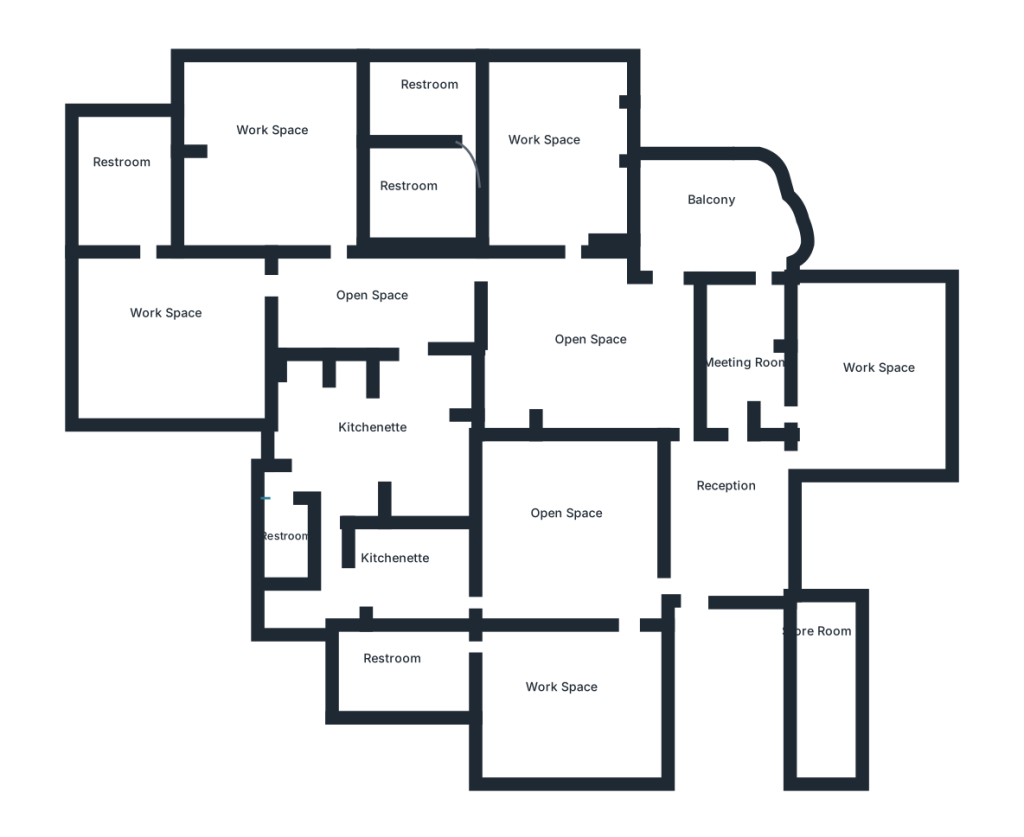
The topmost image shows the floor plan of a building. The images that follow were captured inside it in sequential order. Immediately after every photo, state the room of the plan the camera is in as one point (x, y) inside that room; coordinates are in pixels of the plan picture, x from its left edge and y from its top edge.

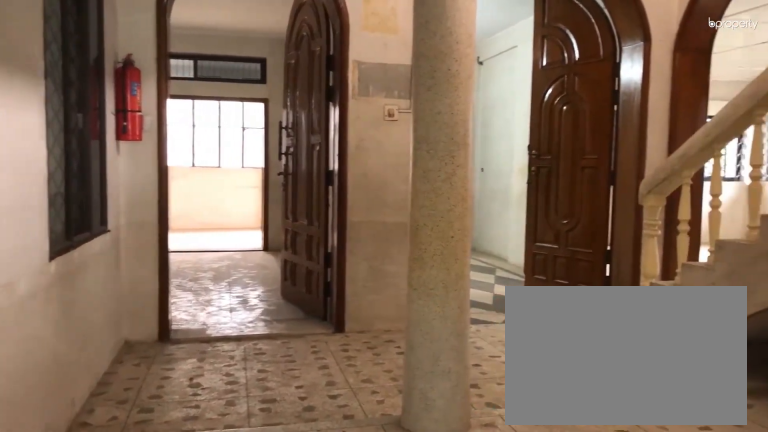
(734, 504)
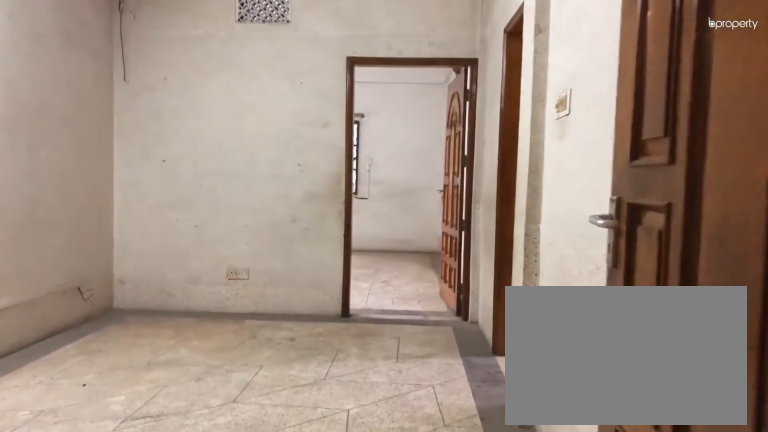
(363, 301)
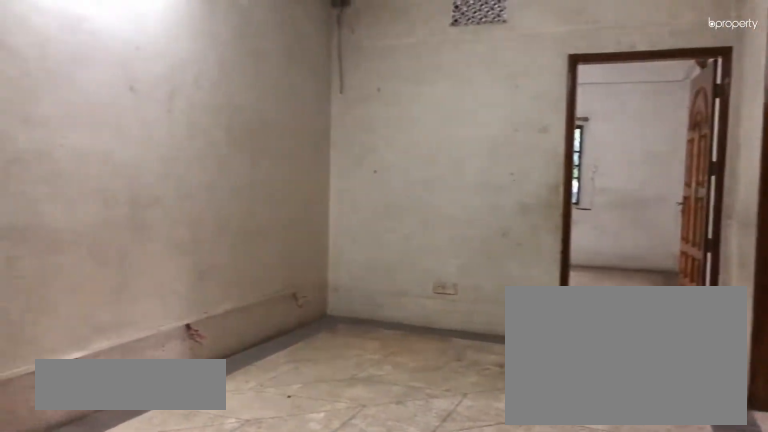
(363, 301)
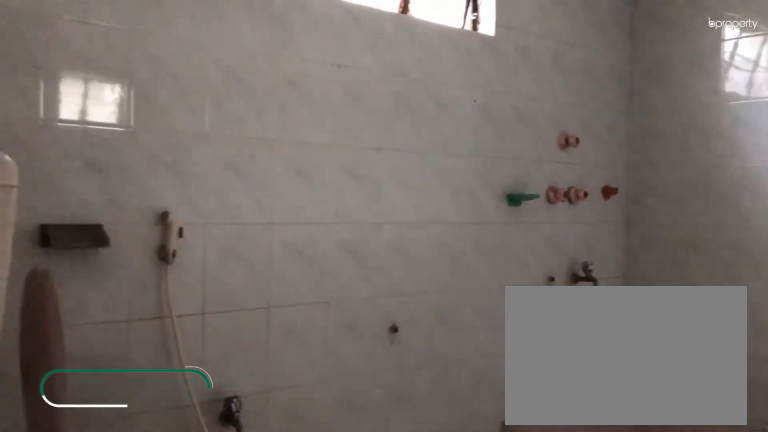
(424, 91)
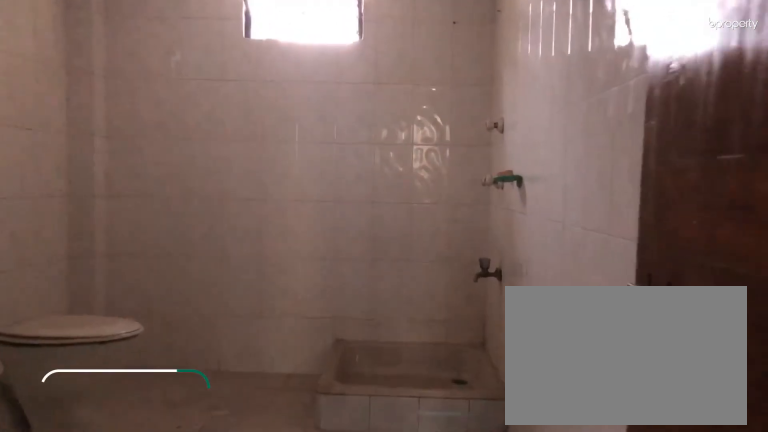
(139, 188)
